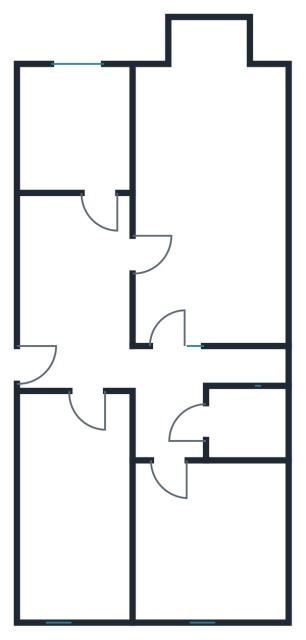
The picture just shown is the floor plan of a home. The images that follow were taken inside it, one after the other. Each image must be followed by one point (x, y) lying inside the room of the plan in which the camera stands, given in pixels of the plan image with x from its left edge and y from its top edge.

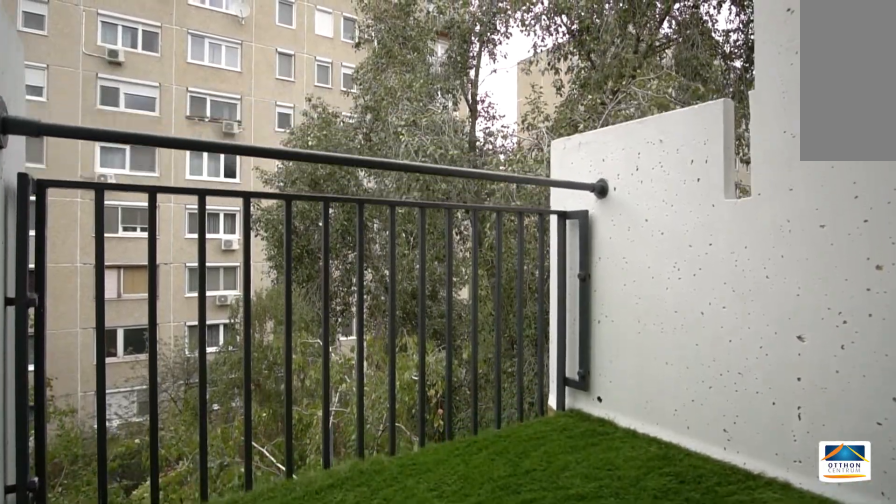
(208, 41)
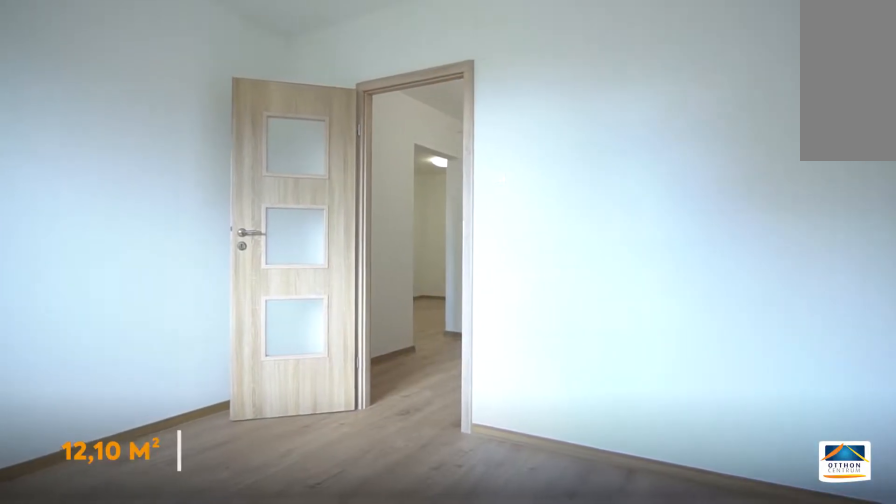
(217, 542)
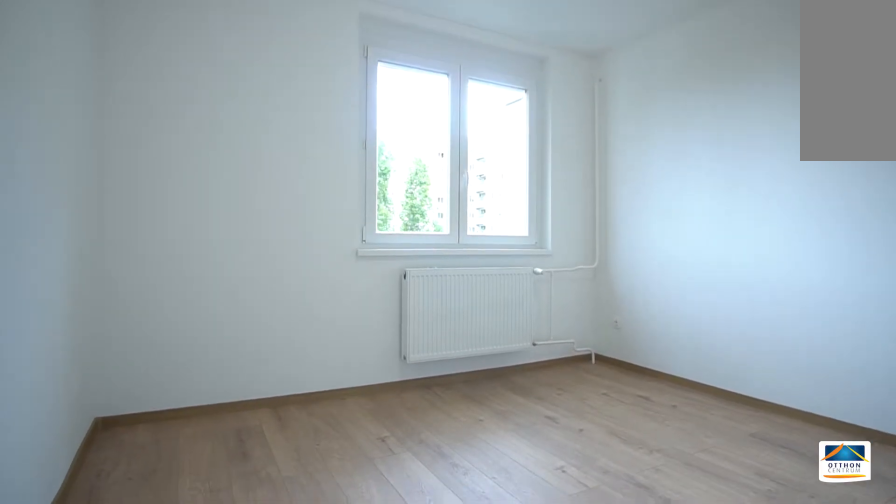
(217, 541)
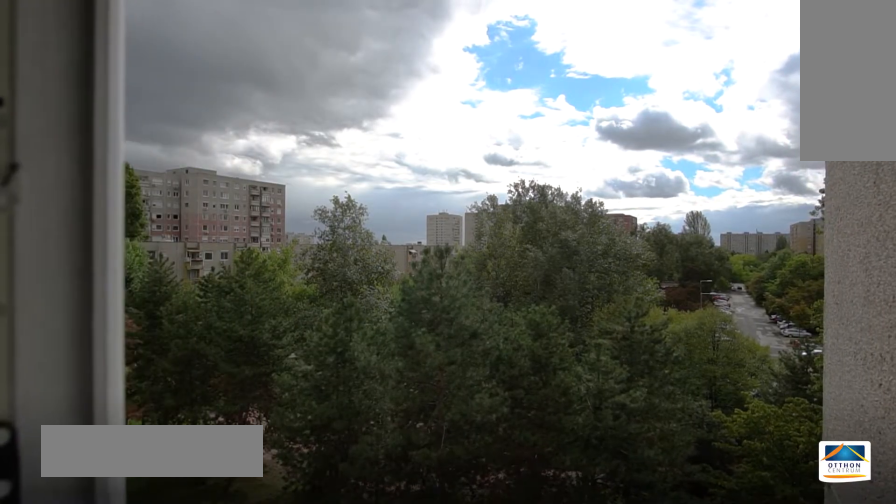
(73, 541)
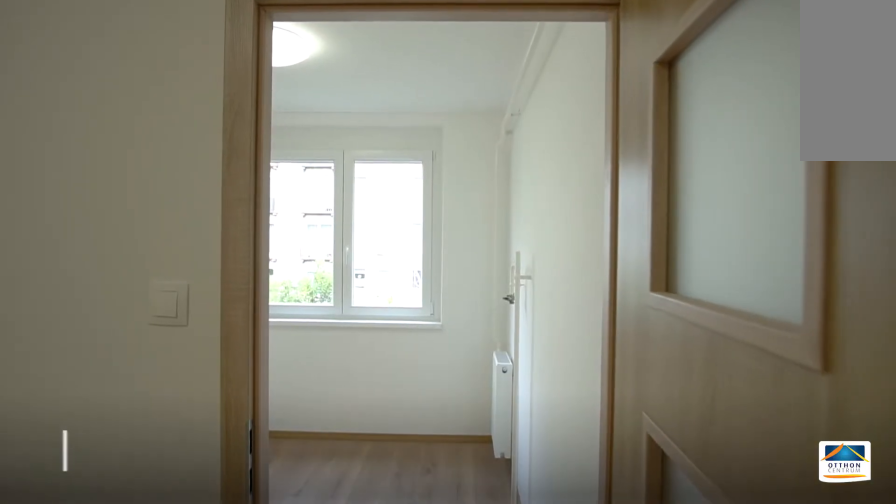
(81, 130)
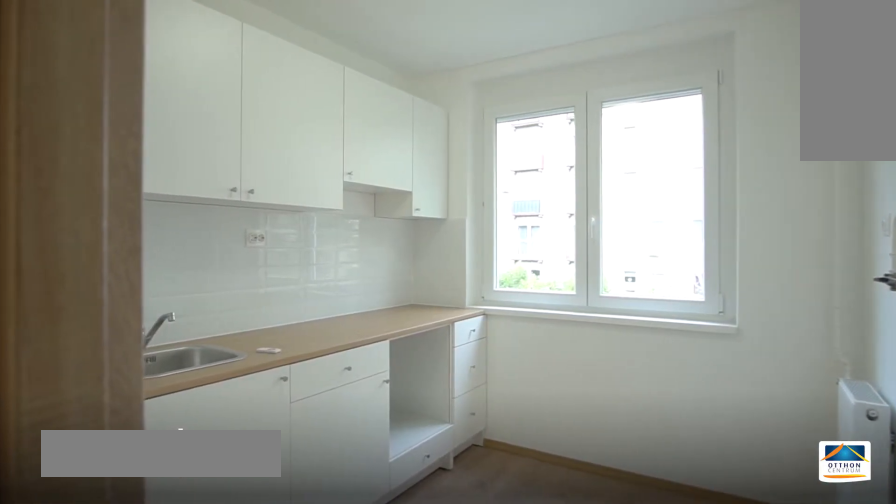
(80, 130)
